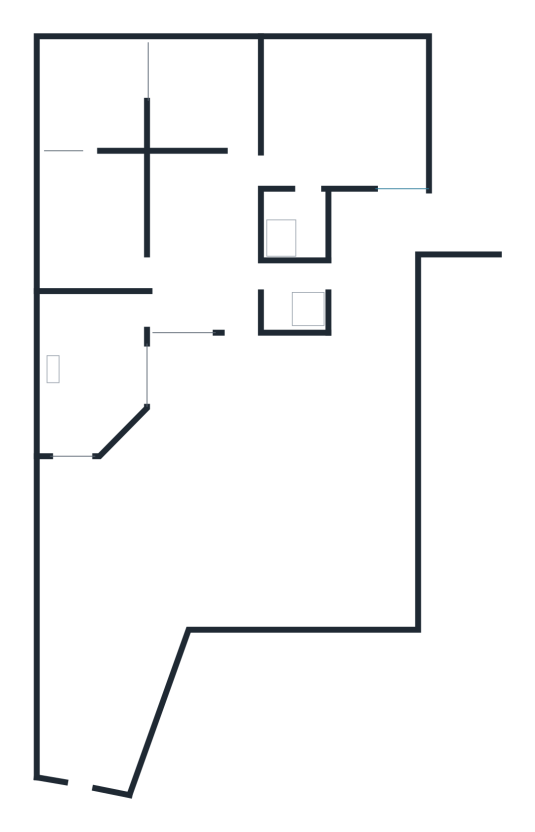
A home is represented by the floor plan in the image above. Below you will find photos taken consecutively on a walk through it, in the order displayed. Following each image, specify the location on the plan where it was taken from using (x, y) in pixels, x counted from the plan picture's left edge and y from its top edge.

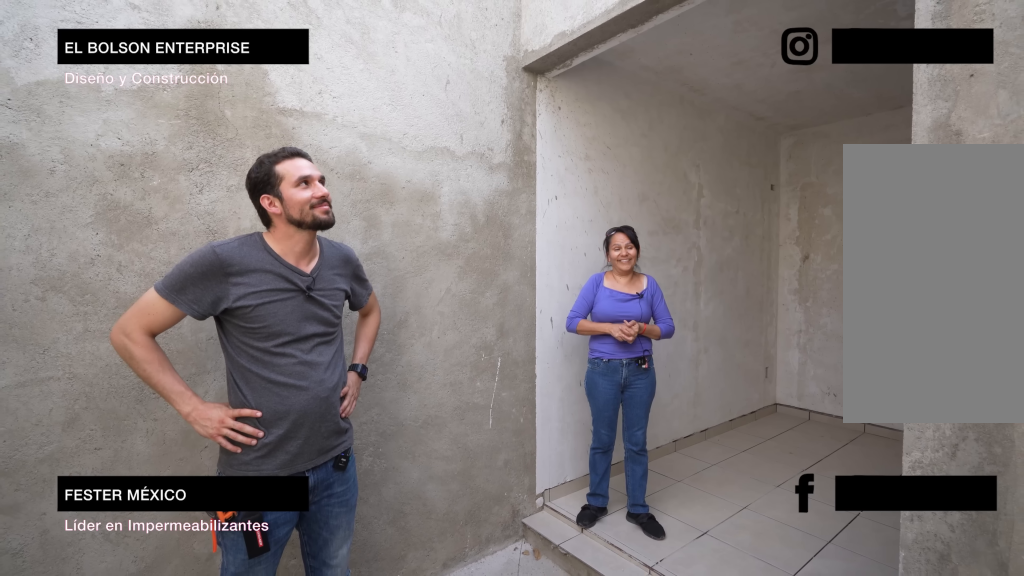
(88, 74)
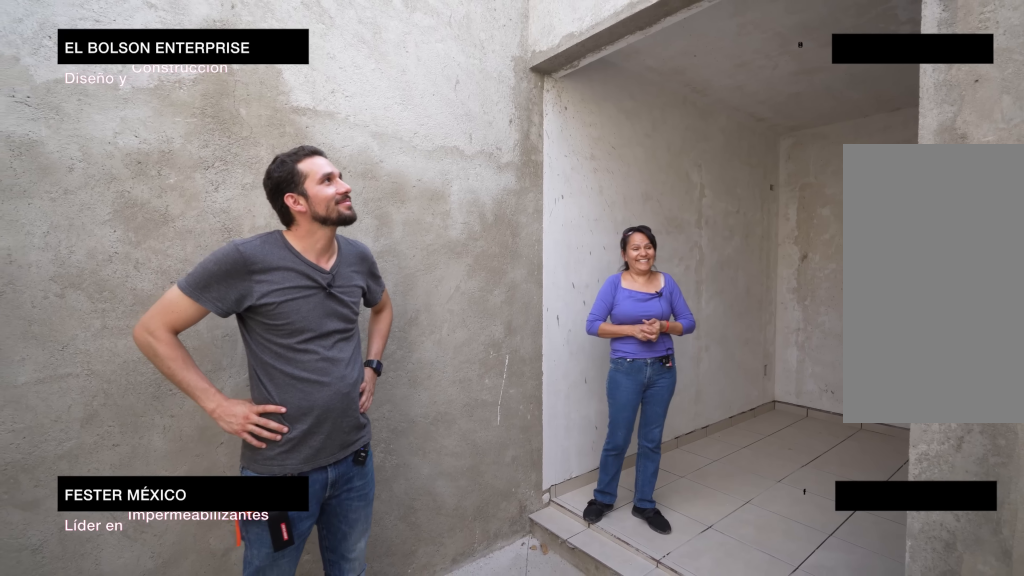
(88, 76)
